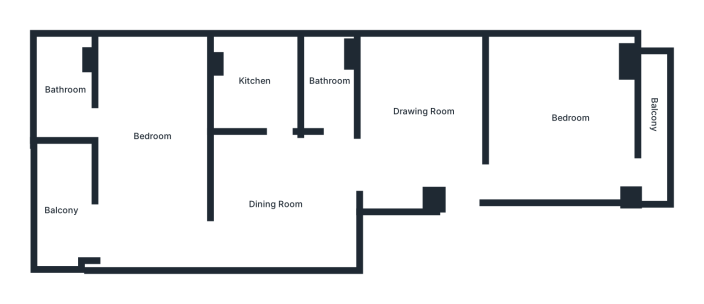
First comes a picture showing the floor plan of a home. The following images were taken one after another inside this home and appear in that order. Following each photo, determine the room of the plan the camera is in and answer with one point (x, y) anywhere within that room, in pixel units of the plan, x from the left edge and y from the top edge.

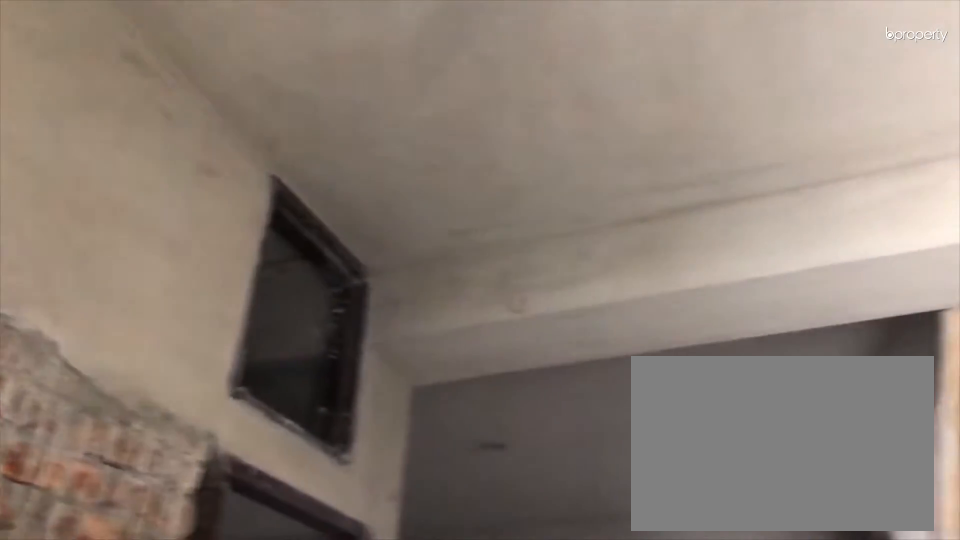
(279, 205)
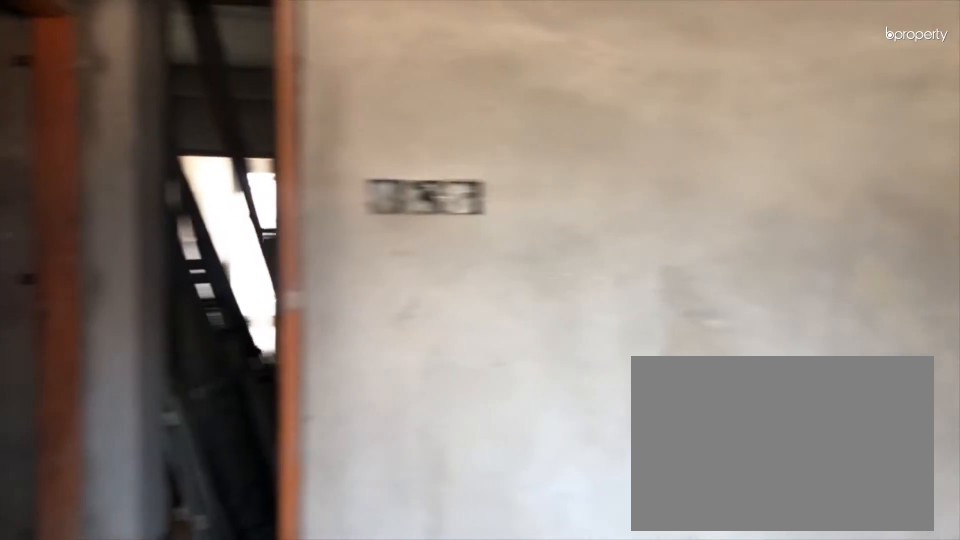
(558, 121)
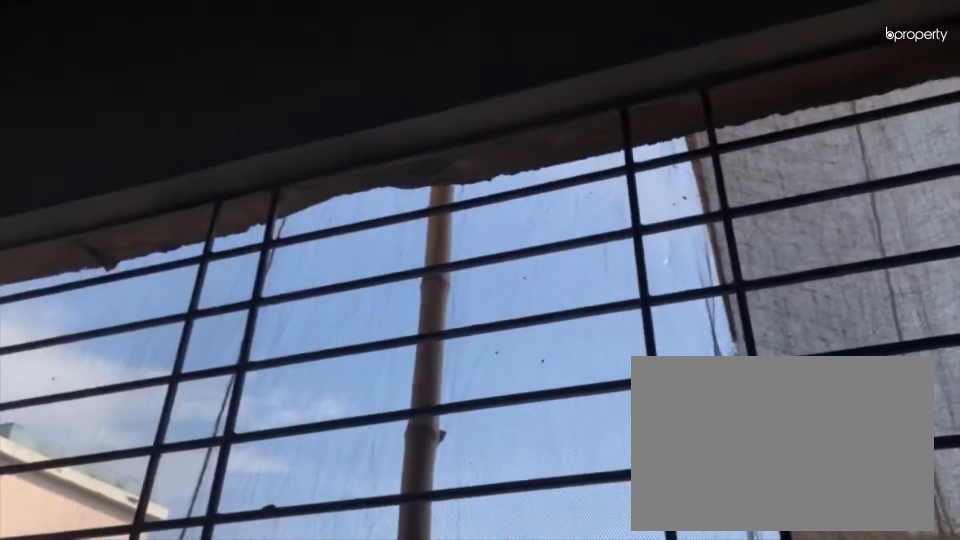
(654, 115)
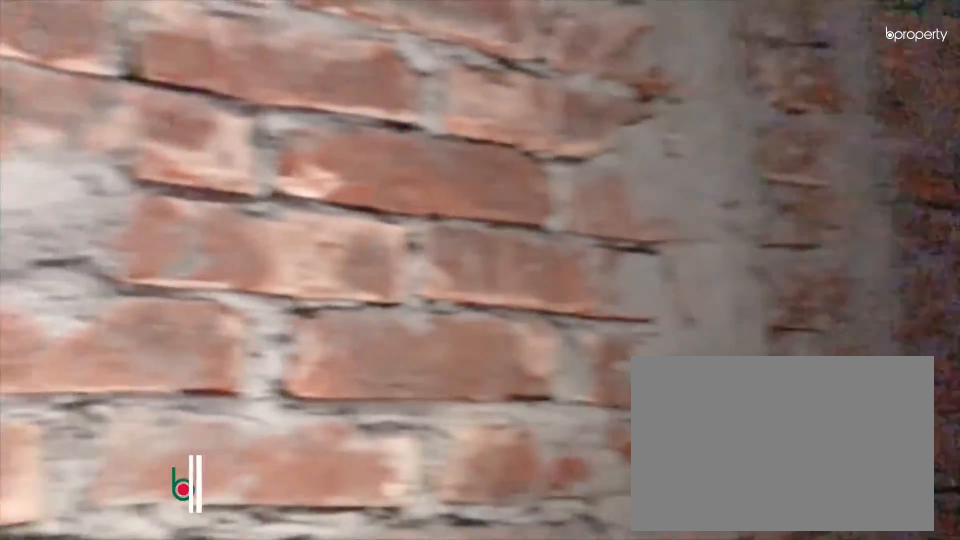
(328, 85)
